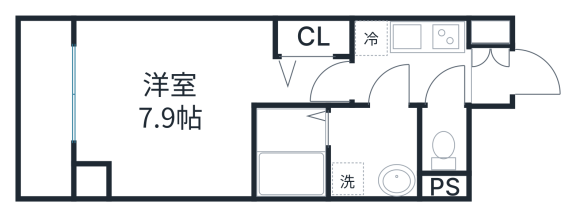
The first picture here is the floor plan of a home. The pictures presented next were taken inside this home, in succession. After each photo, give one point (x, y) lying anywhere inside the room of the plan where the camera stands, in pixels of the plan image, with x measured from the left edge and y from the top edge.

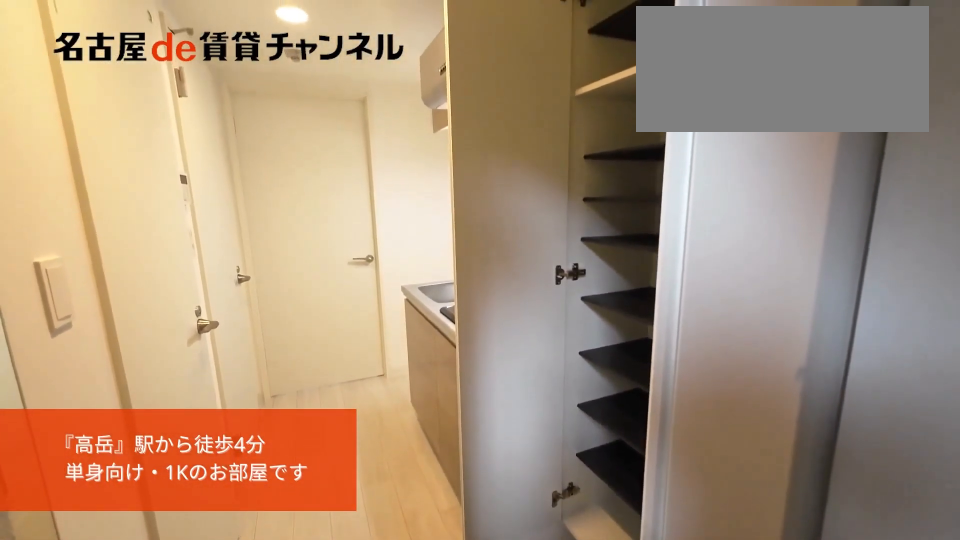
(490, 61)
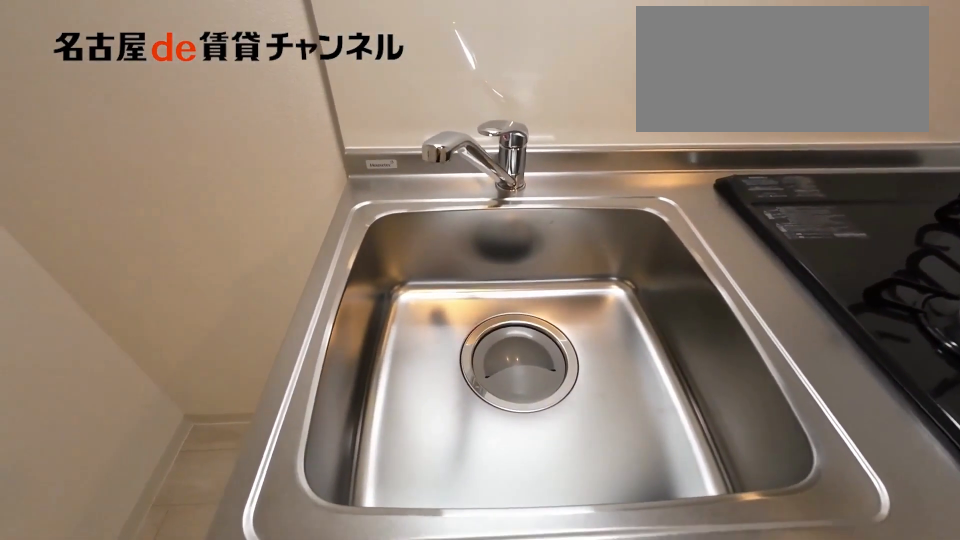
(410, 47)
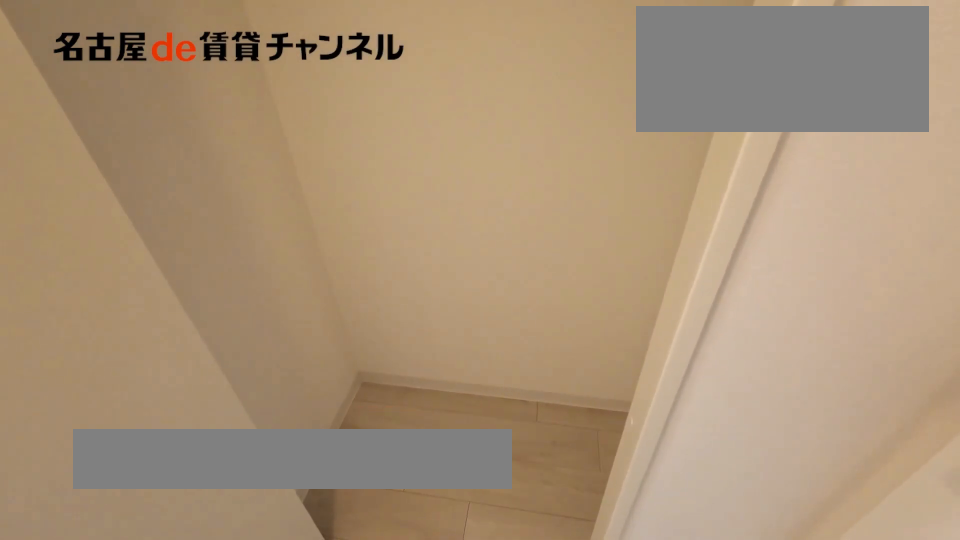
(314, 37)
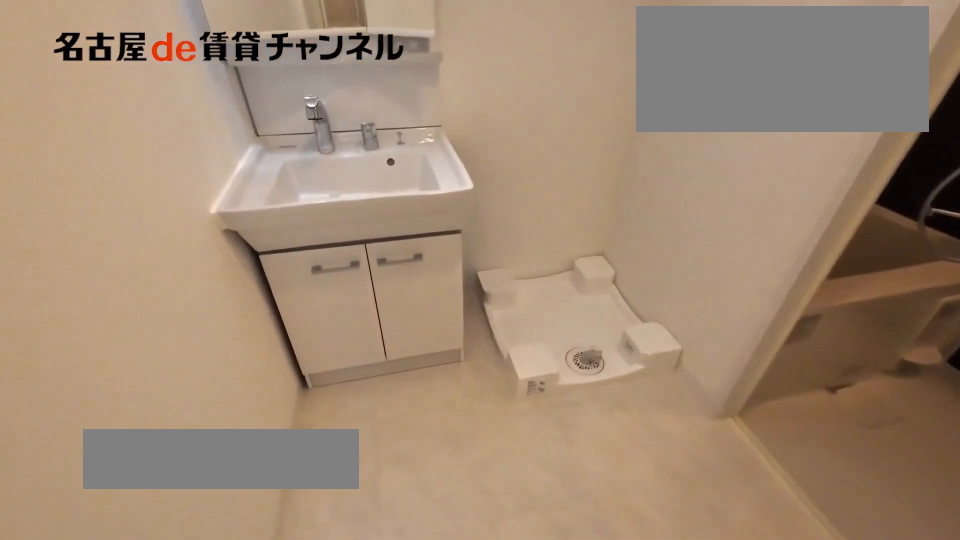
(373, 151)
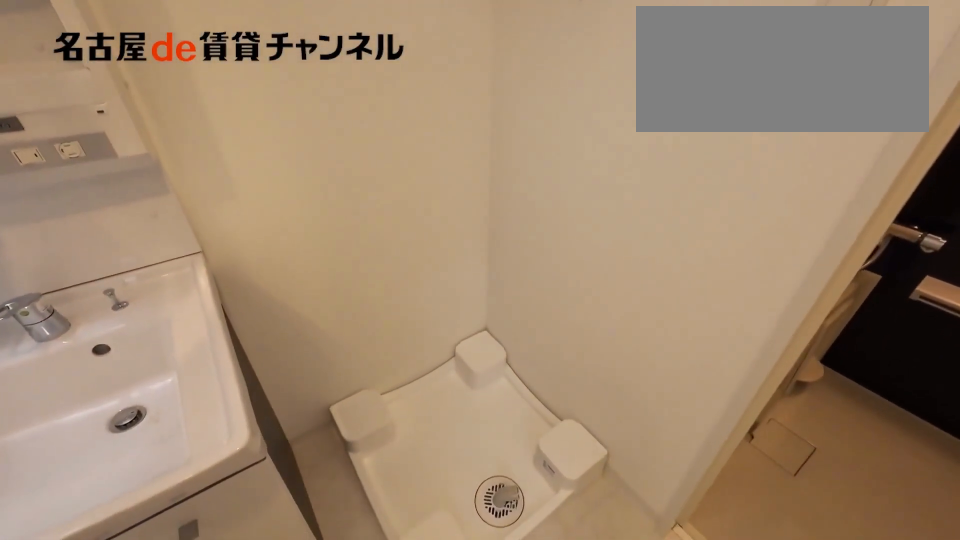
(373, 151)
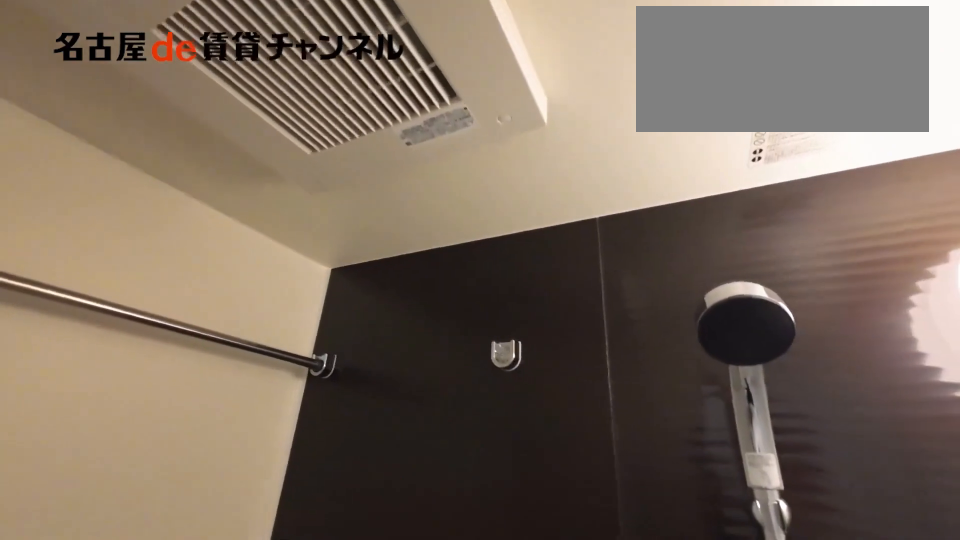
(291, 153)
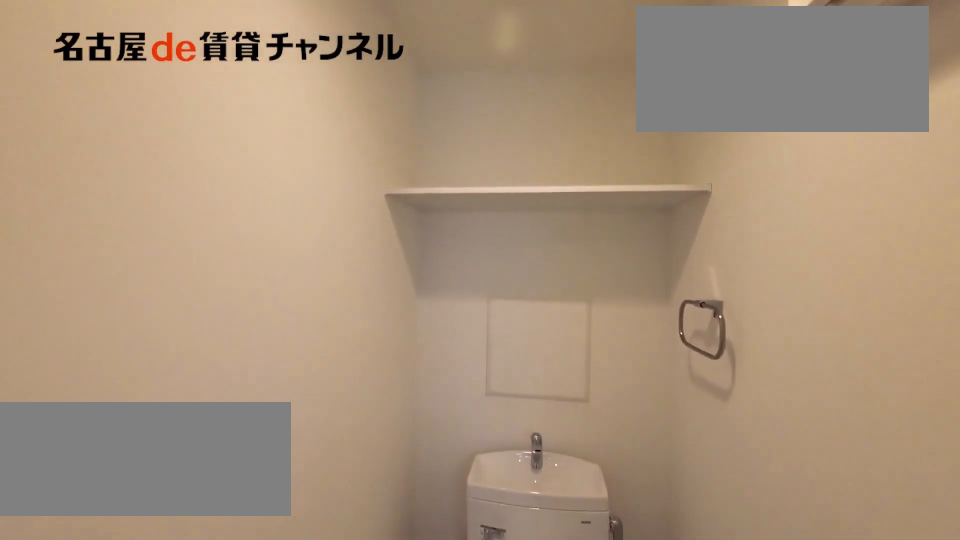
(443, 153)
